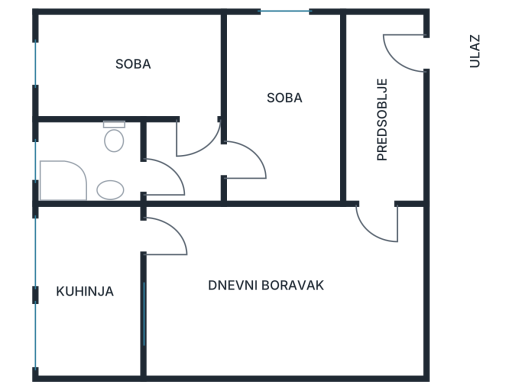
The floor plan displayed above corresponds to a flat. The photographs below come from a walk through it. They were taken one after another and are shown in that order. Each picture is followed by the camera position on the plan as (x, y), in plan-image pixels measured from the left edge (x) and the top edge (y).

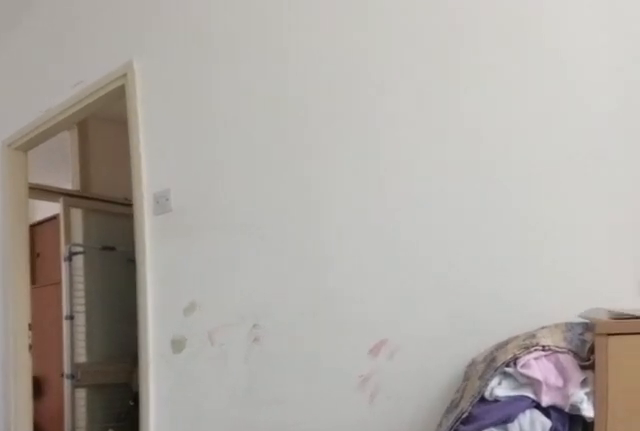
(49, 47)
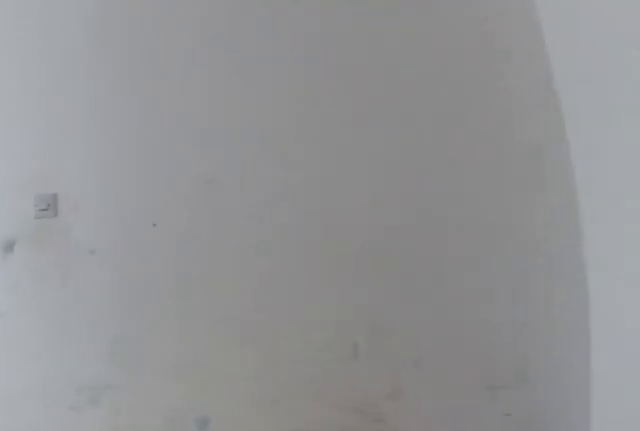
(244, 153)
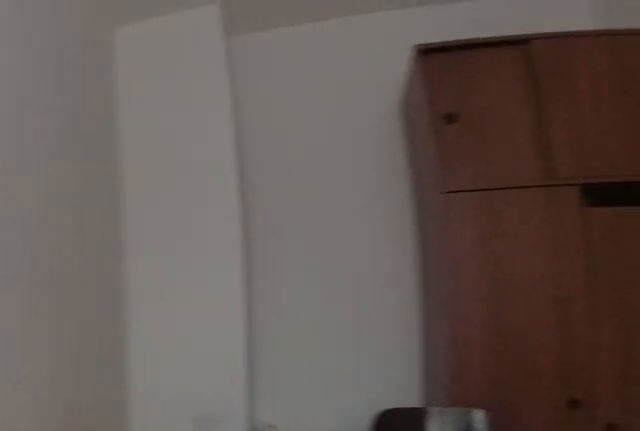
(261, 47)
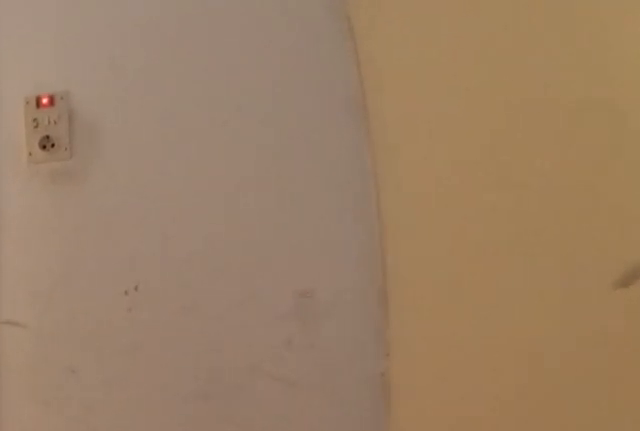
(239, 175)
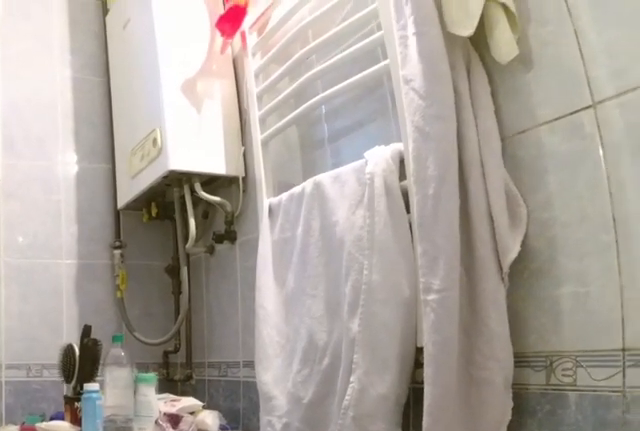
(153, 168)
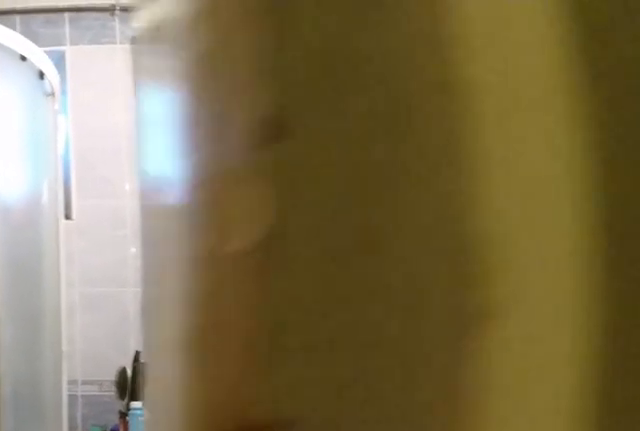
(154, 168)
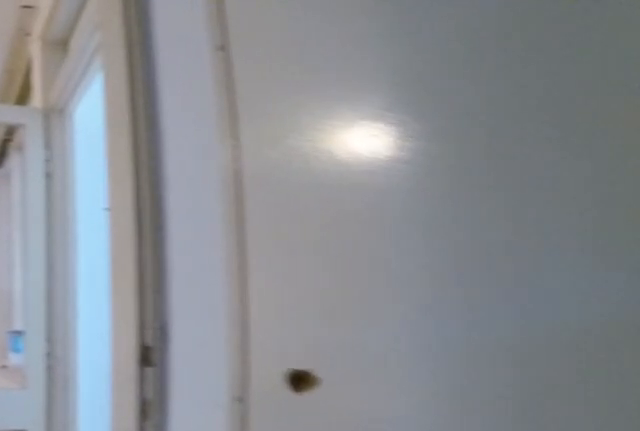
(181, 147)
